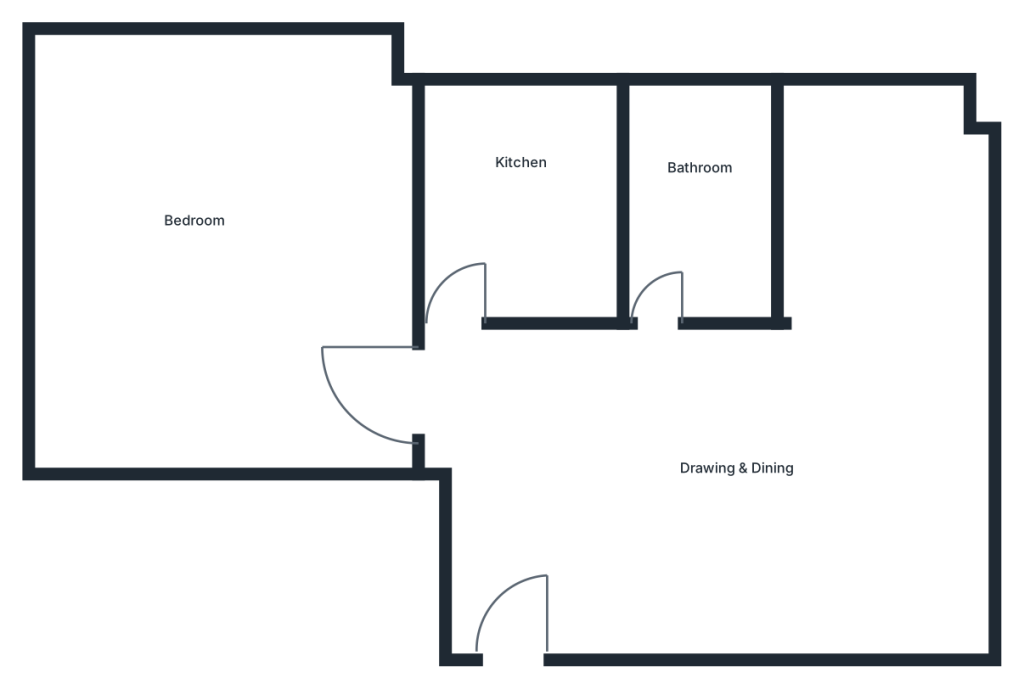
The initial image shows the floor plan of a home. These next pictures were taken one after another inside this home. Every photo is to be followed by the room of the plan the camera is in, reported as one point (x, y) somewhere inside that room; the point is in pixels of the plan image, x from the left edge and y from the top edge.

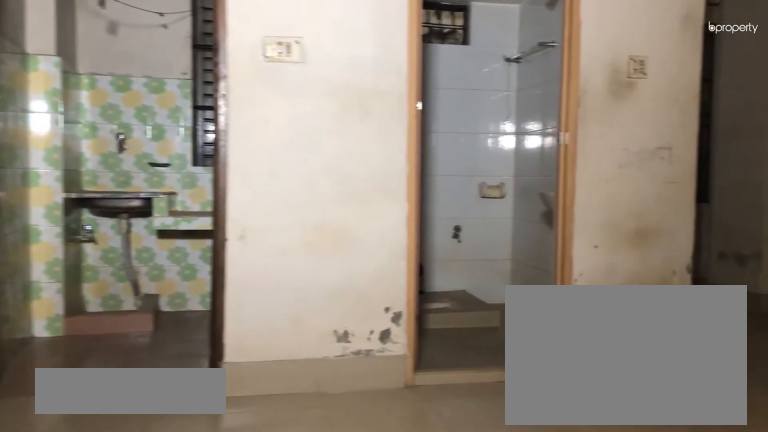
(716, 480)
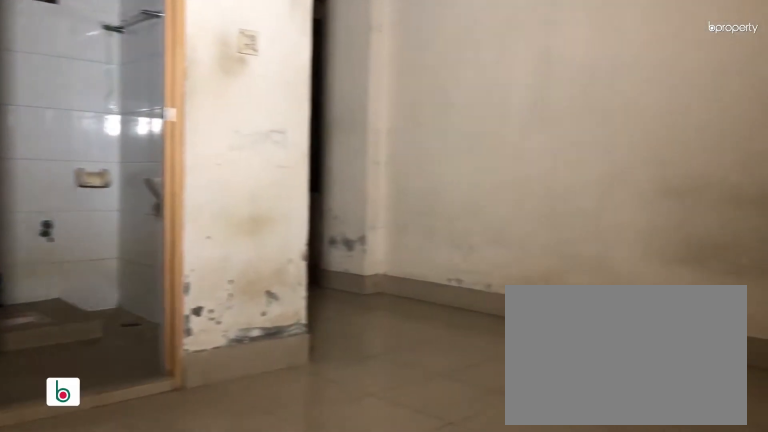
(716, 480)
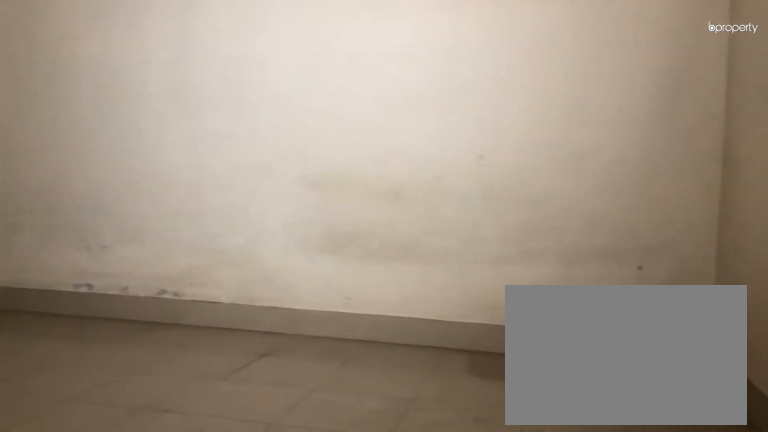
(716, 480)
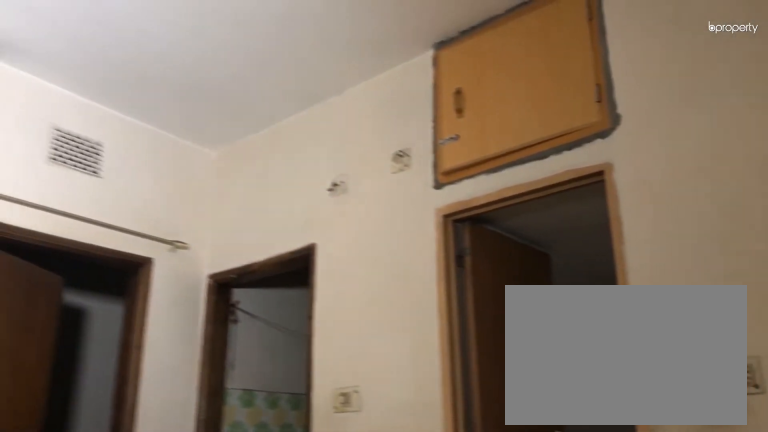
(716, 480)
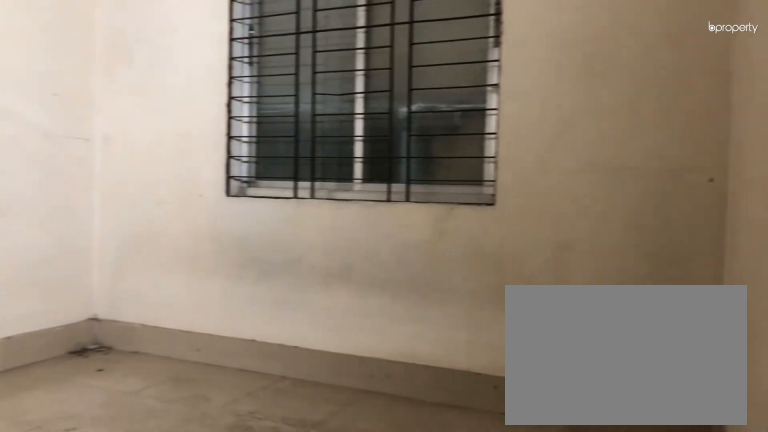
(153, 243)
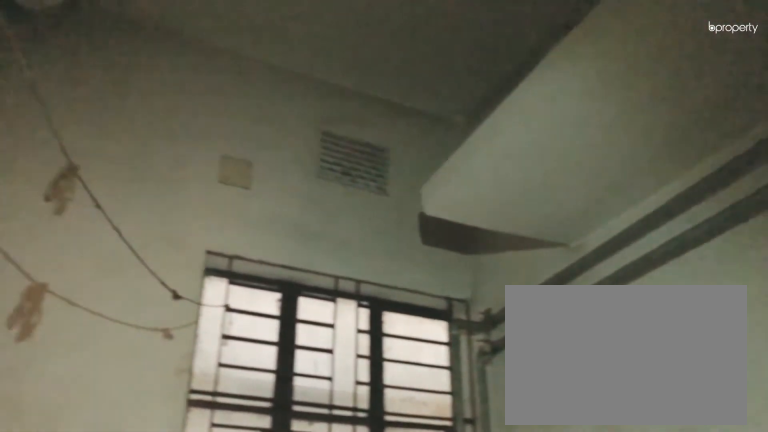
(527, 195)
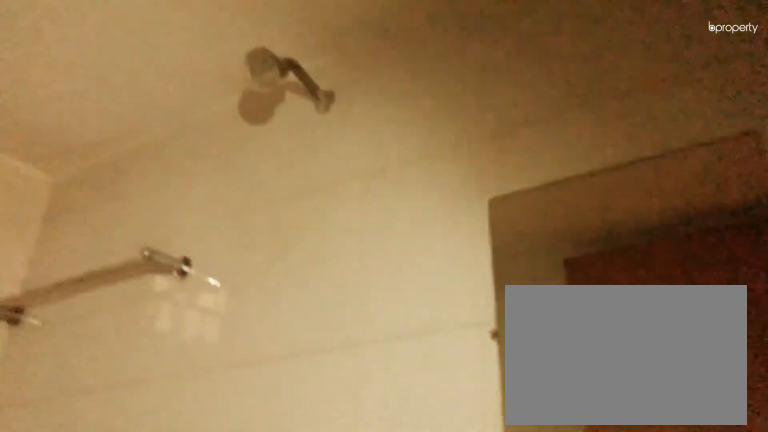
(692, 189)
